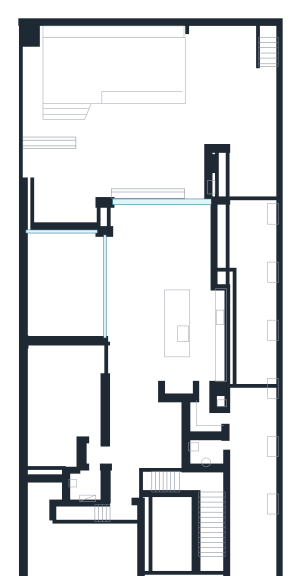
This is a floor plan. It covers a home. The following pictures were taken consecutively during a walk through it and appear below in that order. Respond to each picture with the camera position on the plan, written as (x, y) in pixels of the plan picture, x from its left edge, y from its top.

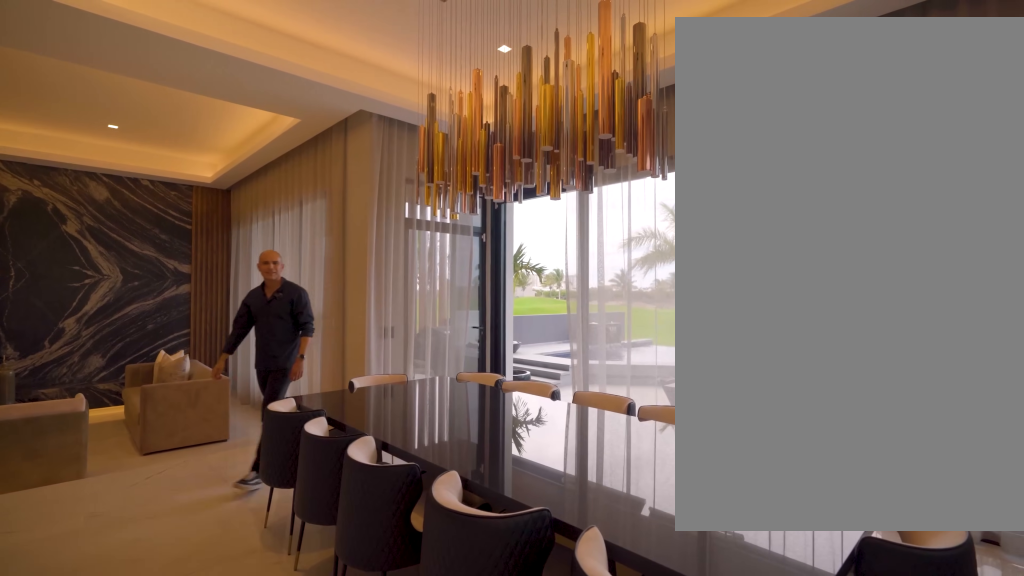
(170, 274)
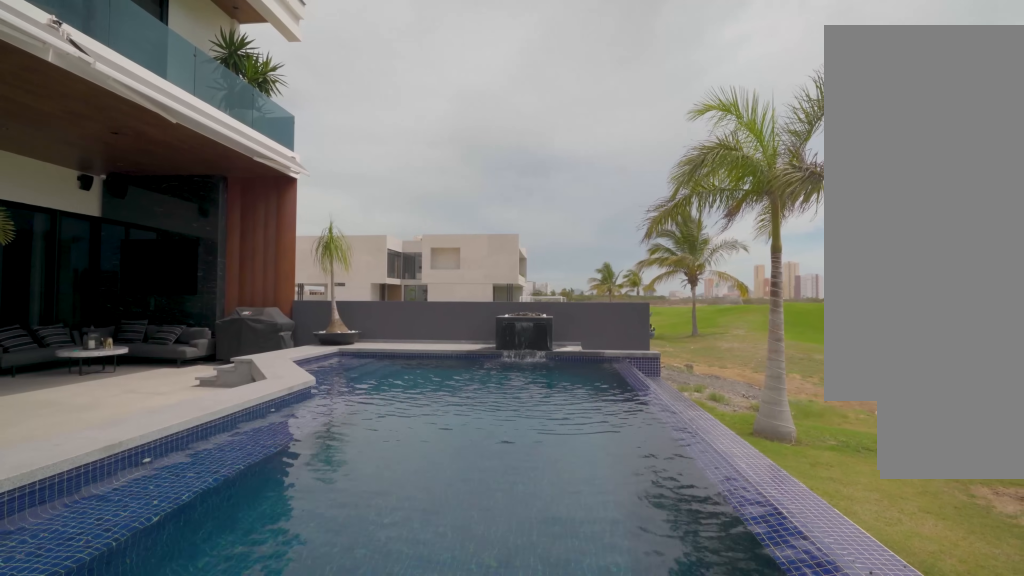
(208, 73)
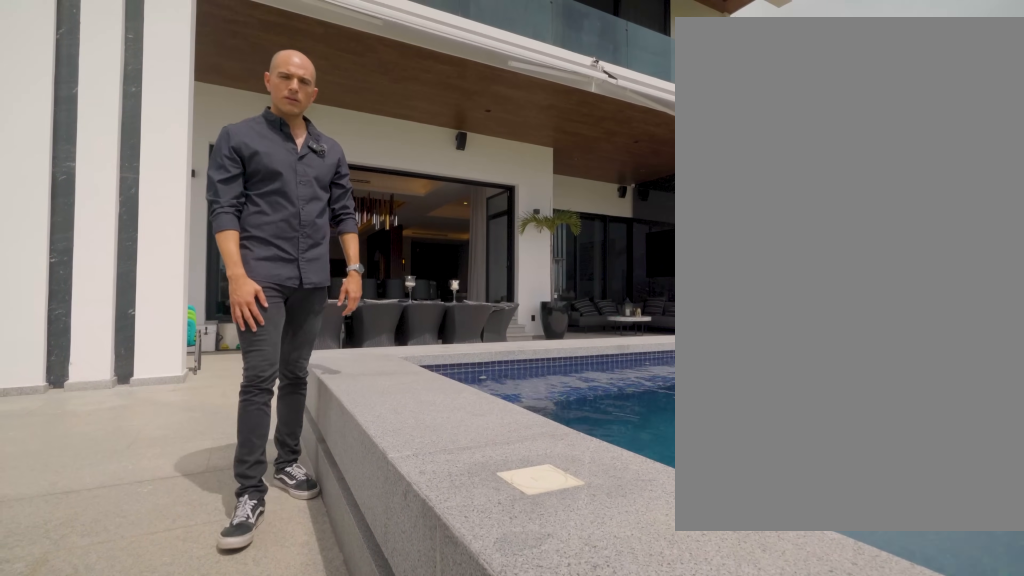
(207, 61)
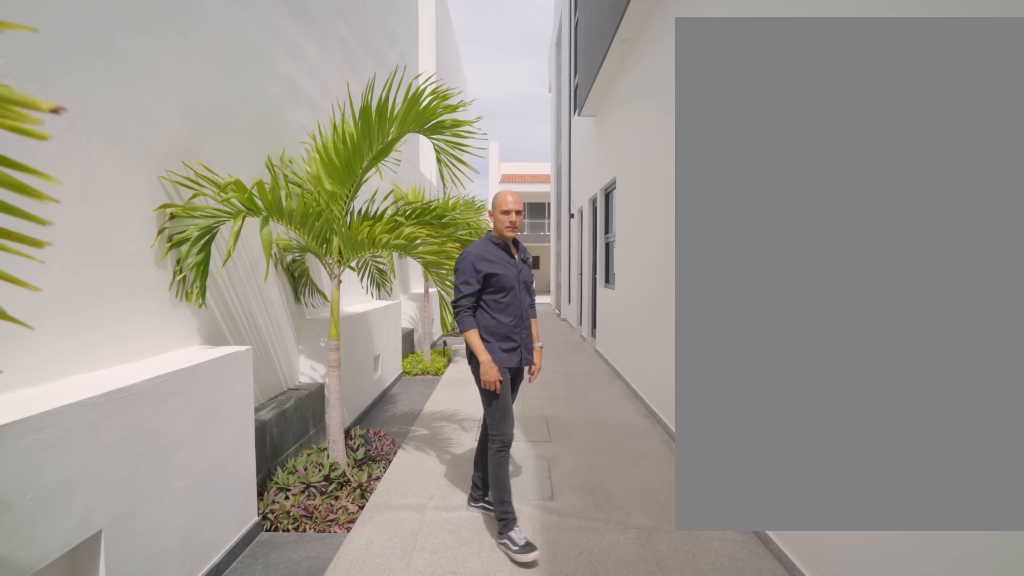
(254, 366)
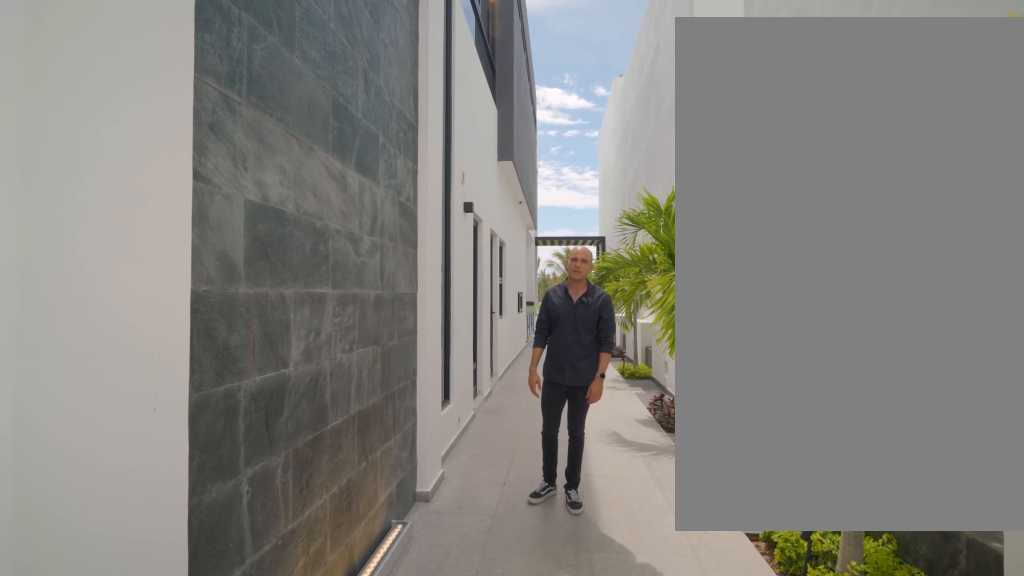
(256, 560)
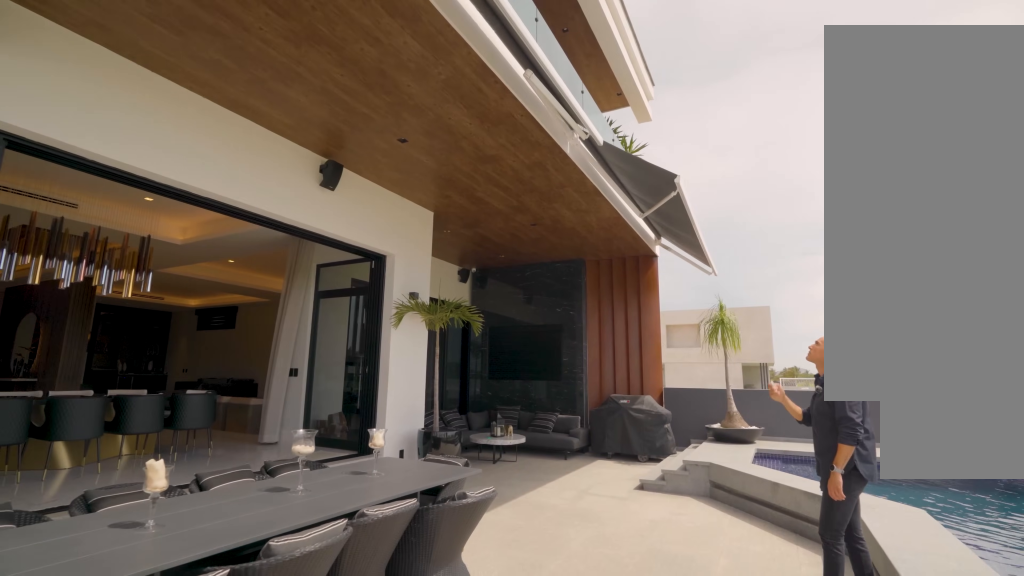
(196, 148)
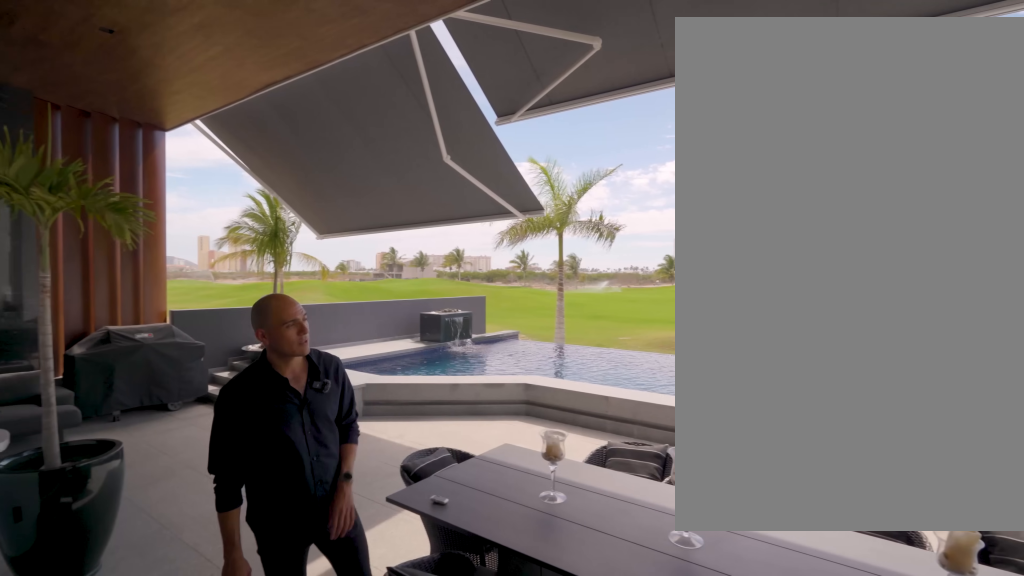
(150, 200)
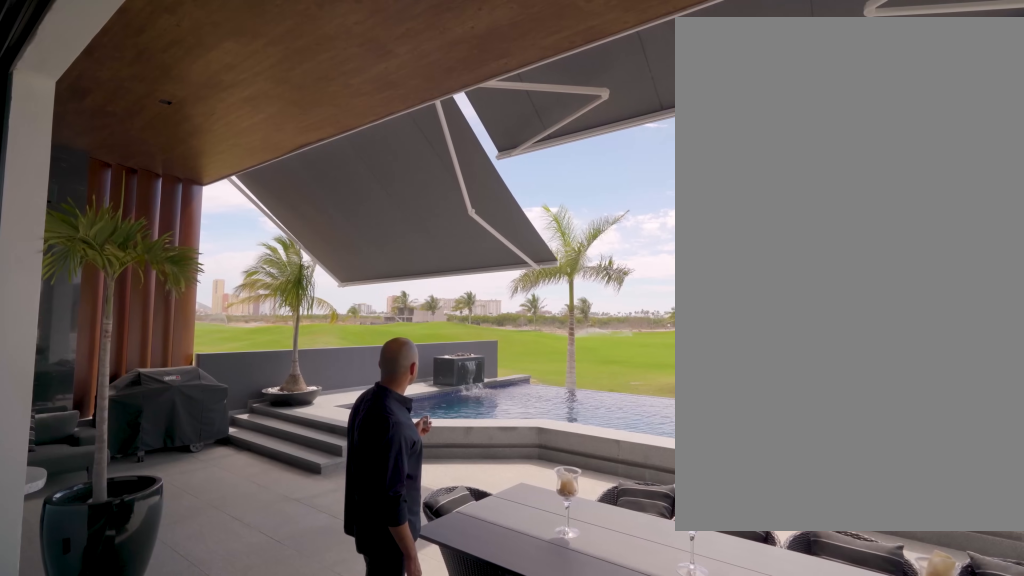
(150, 200)
